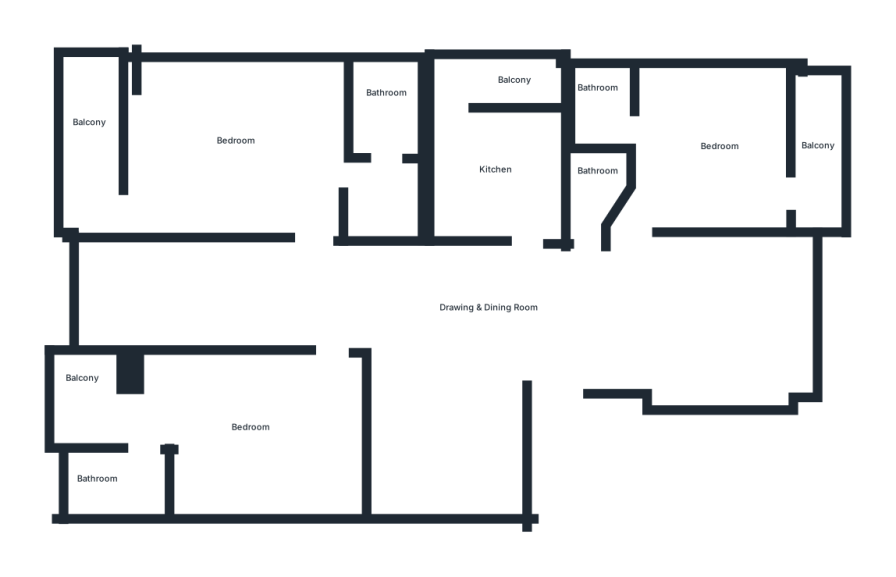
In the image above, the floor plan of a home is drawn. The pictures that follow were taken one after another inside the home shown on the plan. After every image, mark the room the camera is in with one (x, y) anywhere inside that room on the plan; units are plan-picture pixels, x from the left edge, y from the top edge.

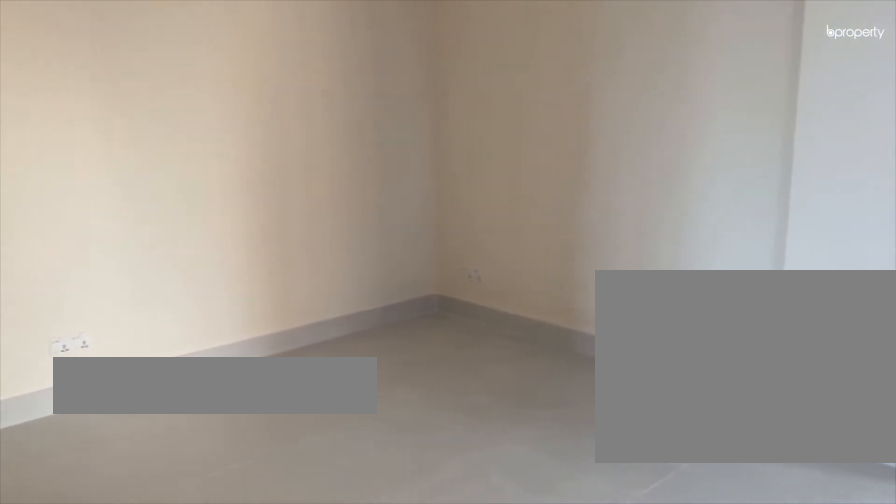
(435, 461)
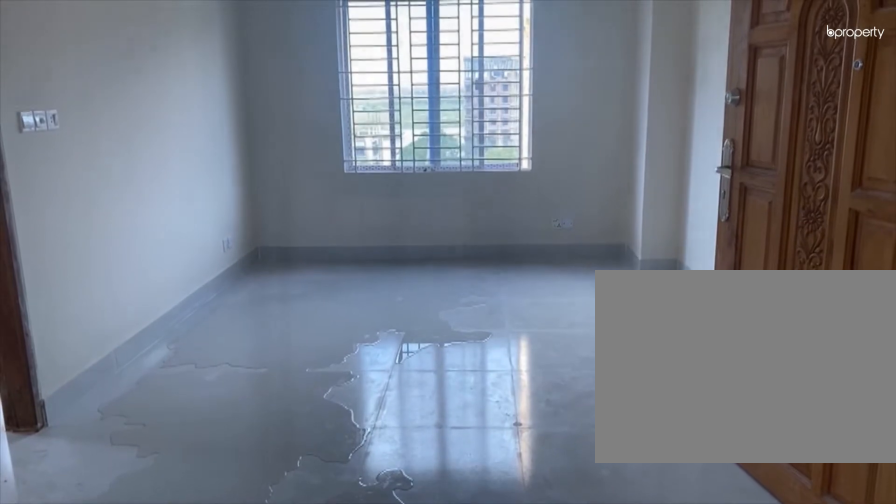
(447, 305)
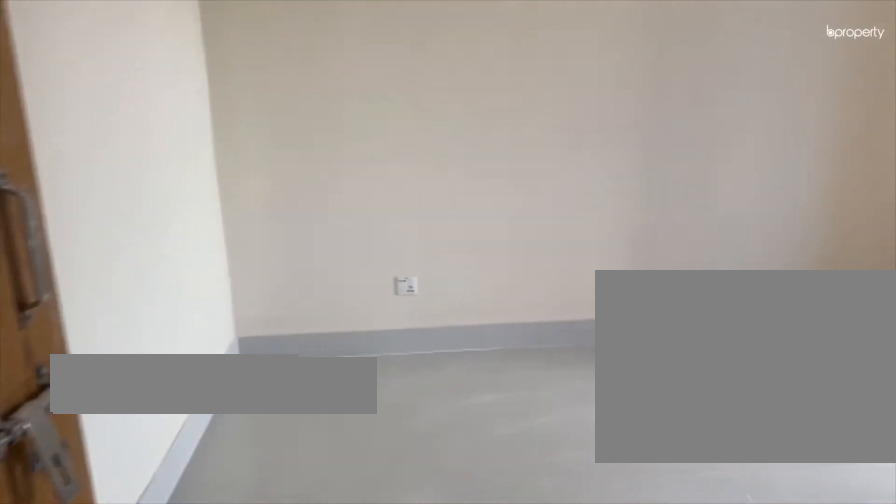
(246, 427)
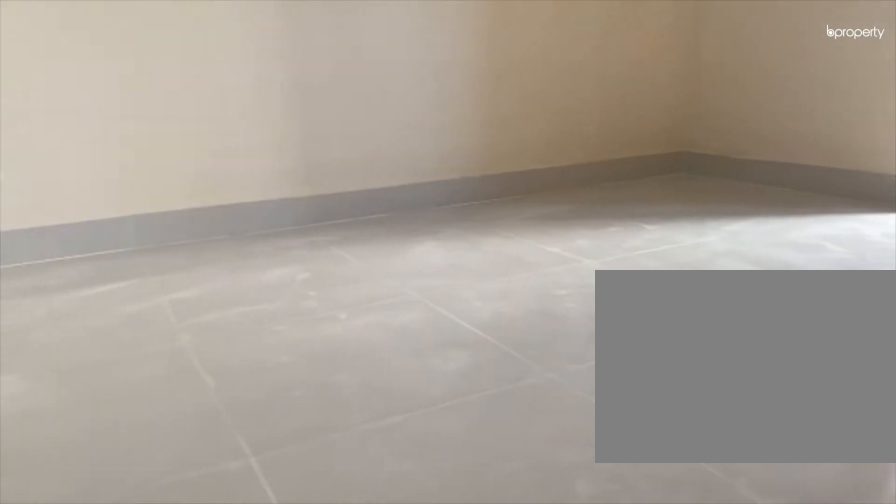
(246, 427)
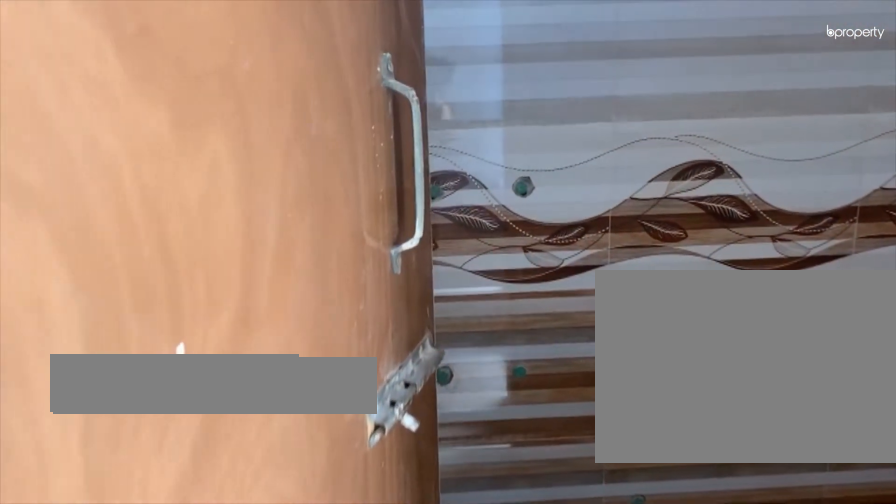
(111, 477)
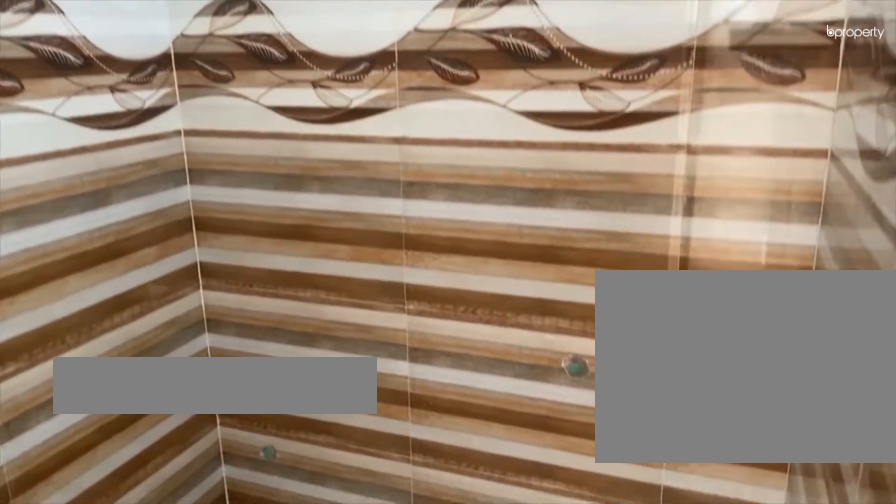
(111, 477)
